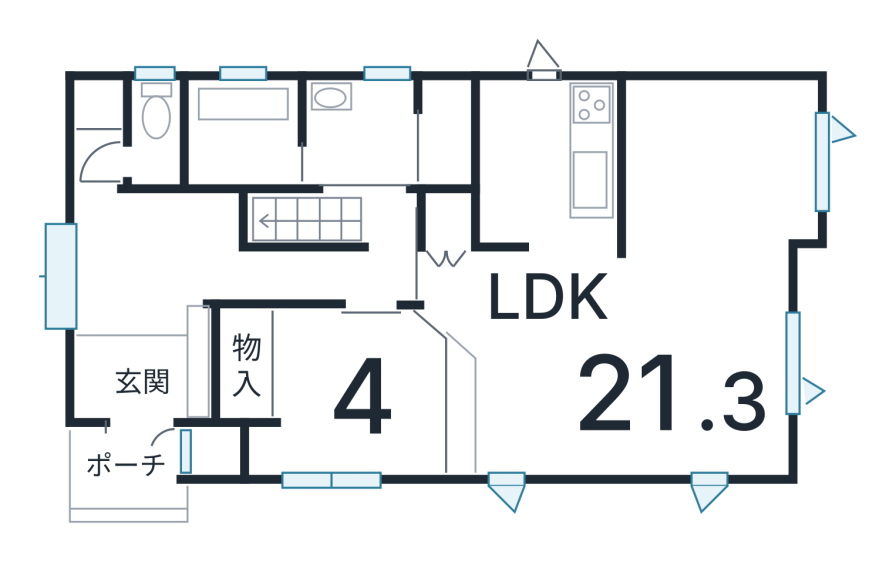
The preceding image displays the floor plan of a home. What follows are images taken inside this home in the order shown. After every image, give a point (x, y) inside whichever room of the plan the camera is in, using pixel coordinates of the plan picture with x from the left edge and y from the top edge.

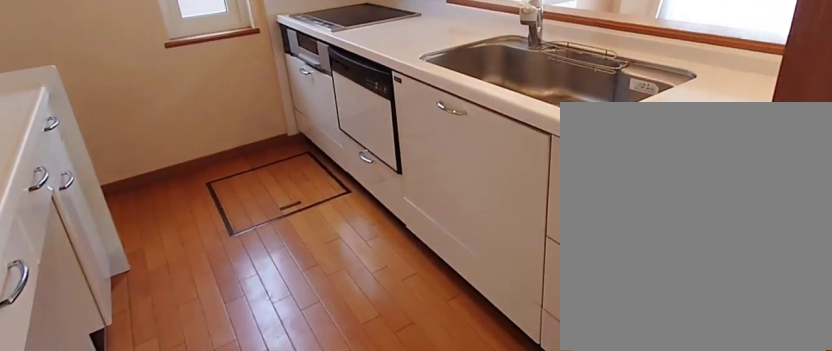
(550, 178)
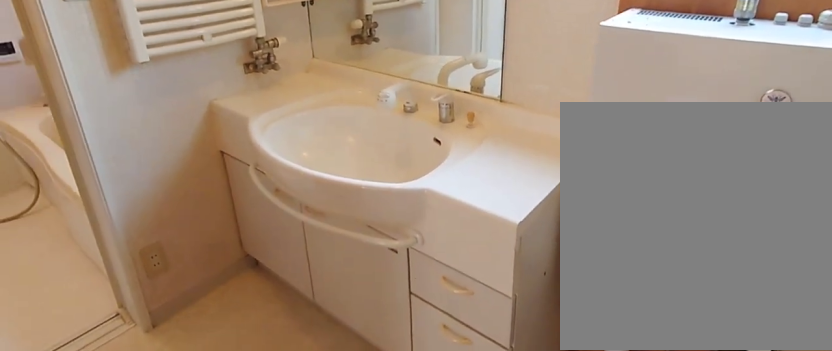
(381, 132)
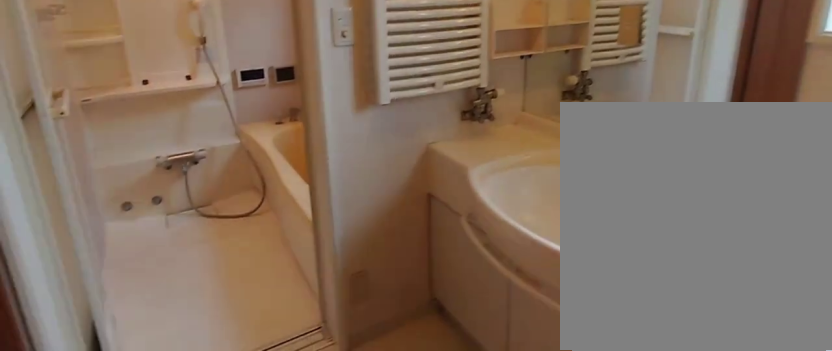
(381, 132)
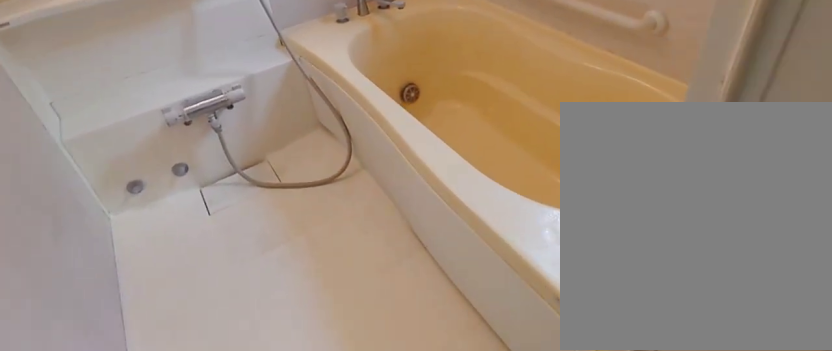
(238, 134)
